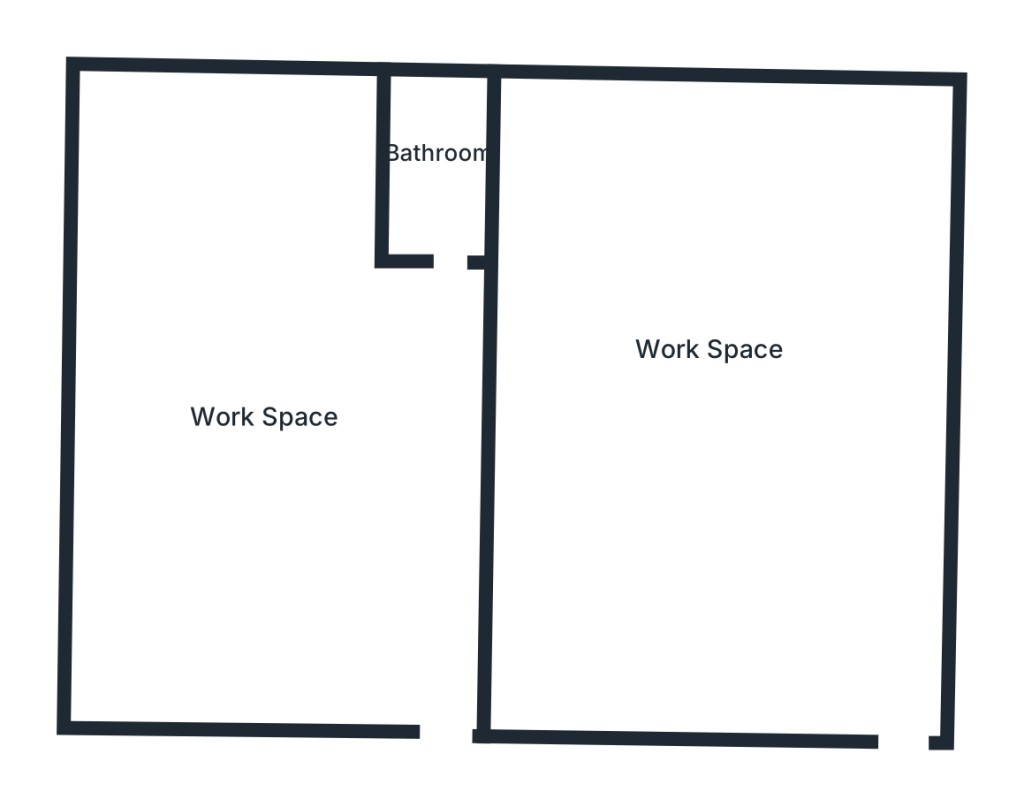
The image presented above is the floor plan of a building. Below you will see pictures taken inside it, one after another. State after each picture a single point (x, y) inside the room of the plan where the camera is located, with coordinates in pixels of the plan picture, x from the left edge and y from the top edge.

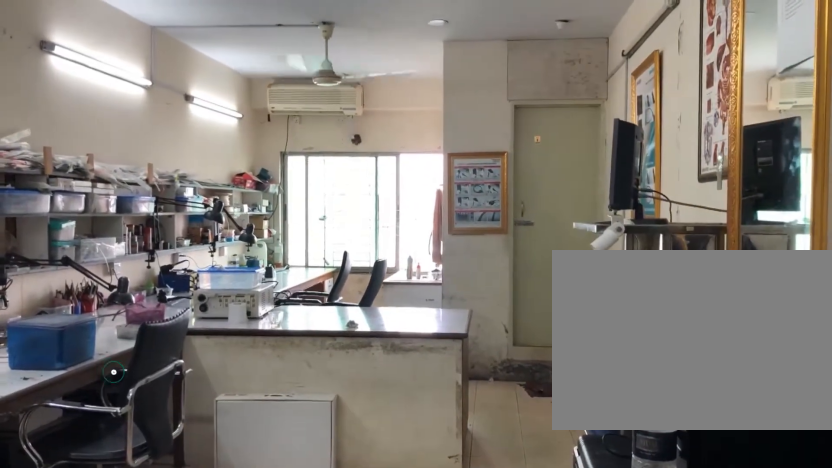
(271, 424)
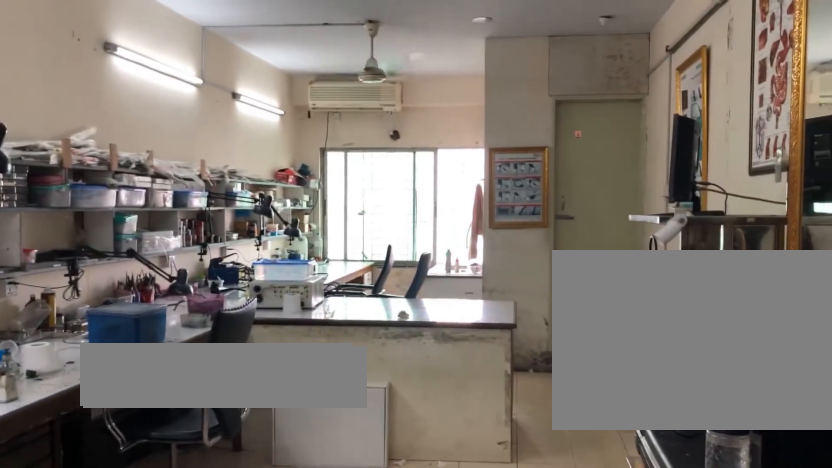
(271, 424)
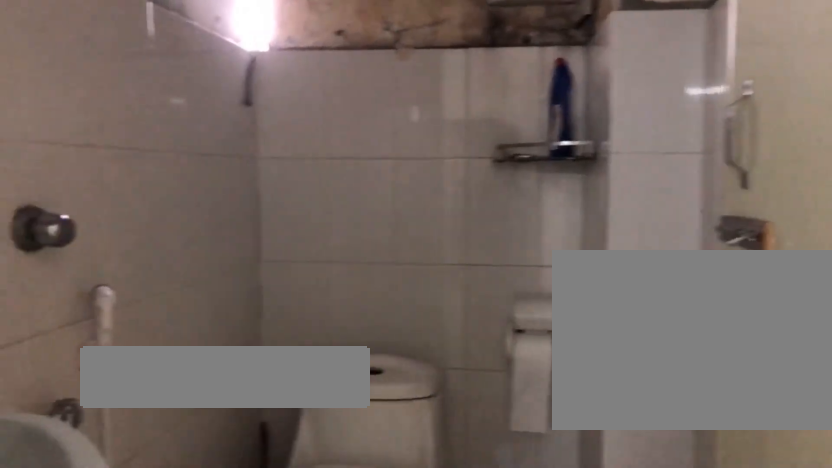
(437, 161)
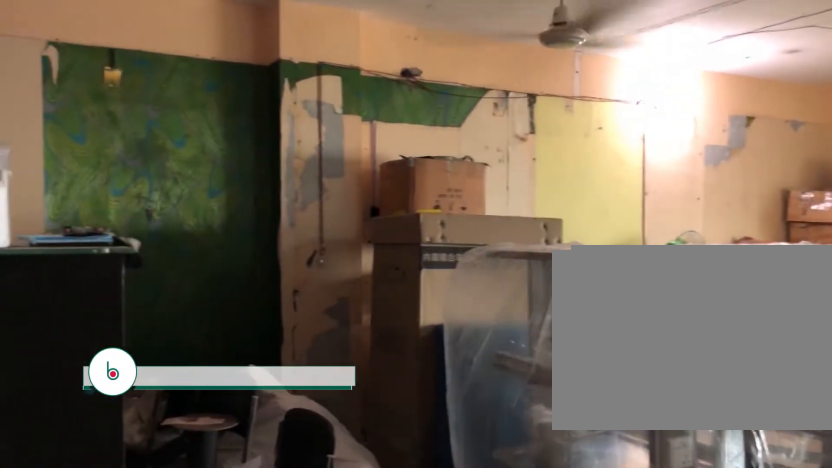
(726, 361)
